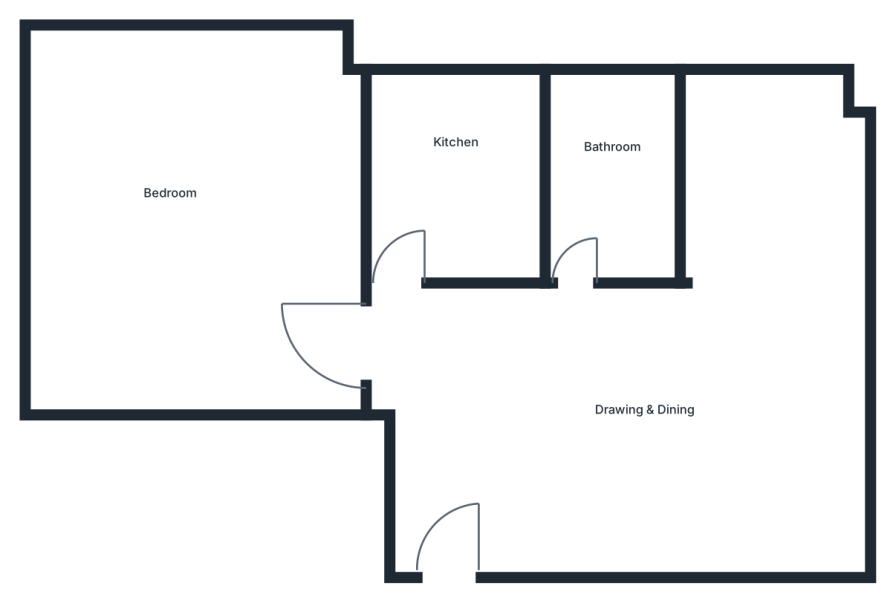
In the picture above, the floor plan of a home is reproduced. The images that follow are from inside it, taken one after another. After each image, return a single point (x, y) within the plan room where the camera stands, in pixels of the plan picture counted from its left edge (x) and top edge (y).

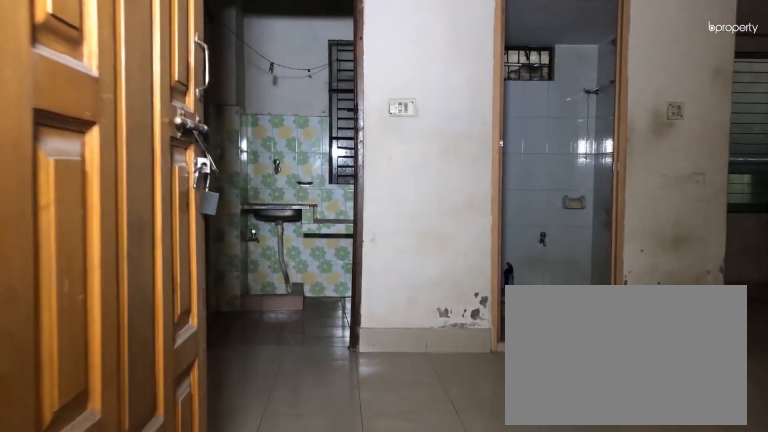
(477, 535)
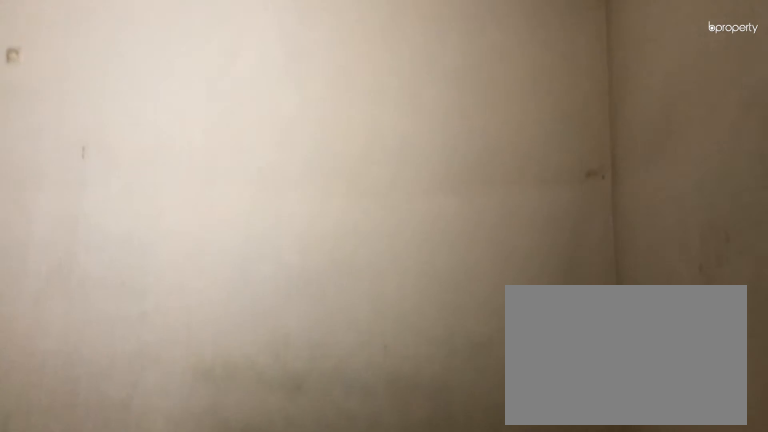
(626, 420)
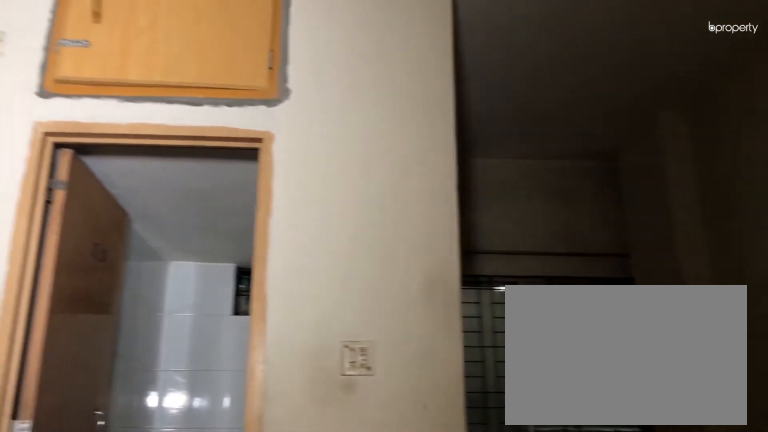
(626, 420)
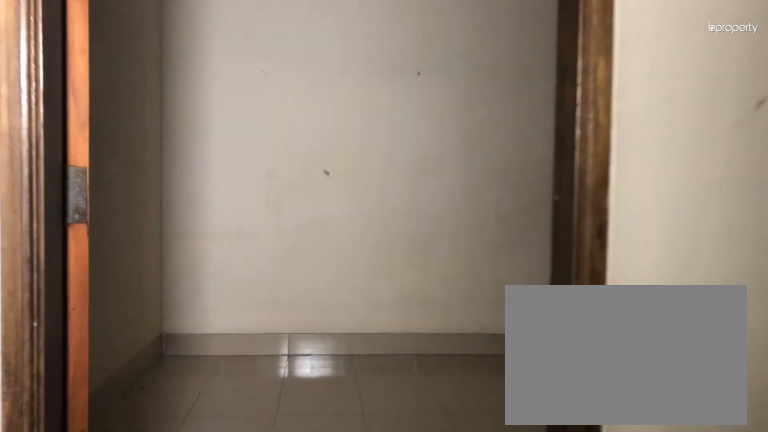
(347, 331)
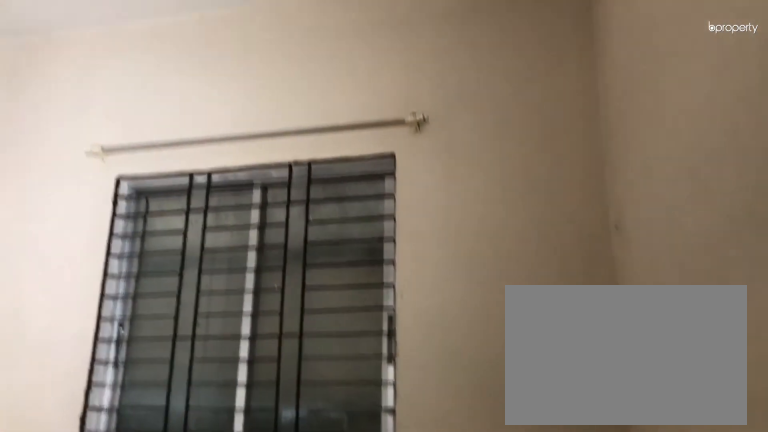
(134, 212)
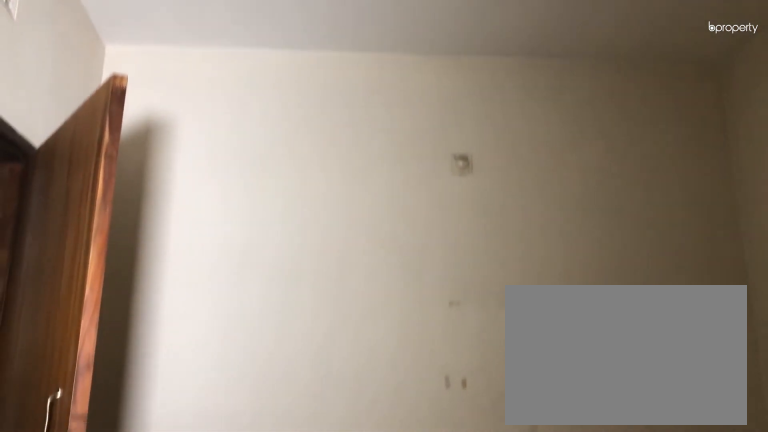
(134, 212)
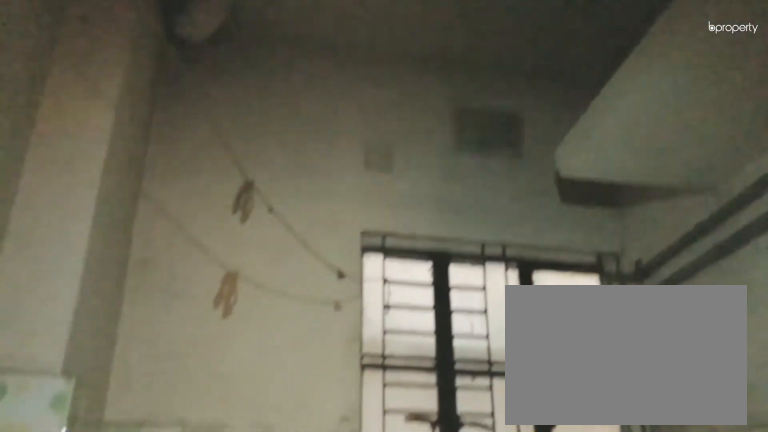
(461, 170)
